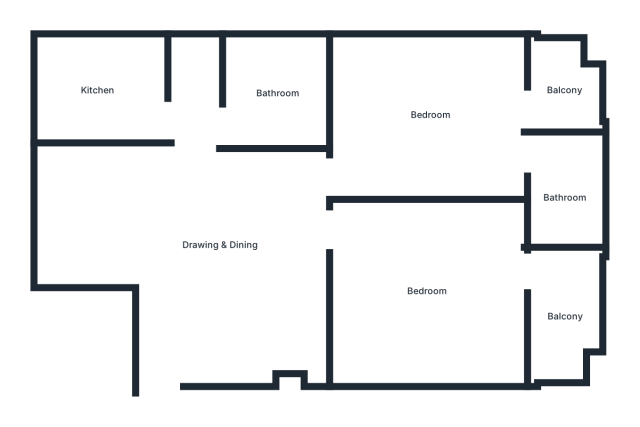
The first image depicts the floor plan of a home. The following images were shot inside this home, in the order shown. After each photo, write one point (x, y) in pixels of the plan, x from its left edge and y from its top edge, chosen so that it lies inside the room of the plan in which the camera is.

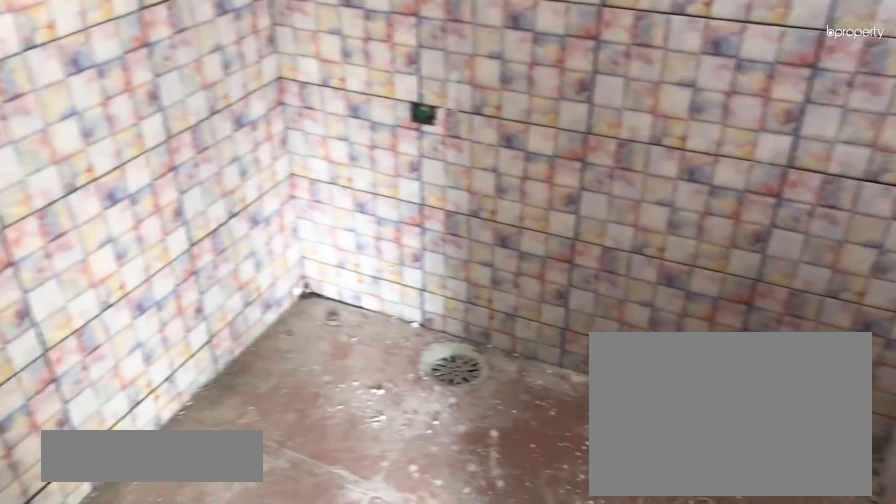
(564, 198)
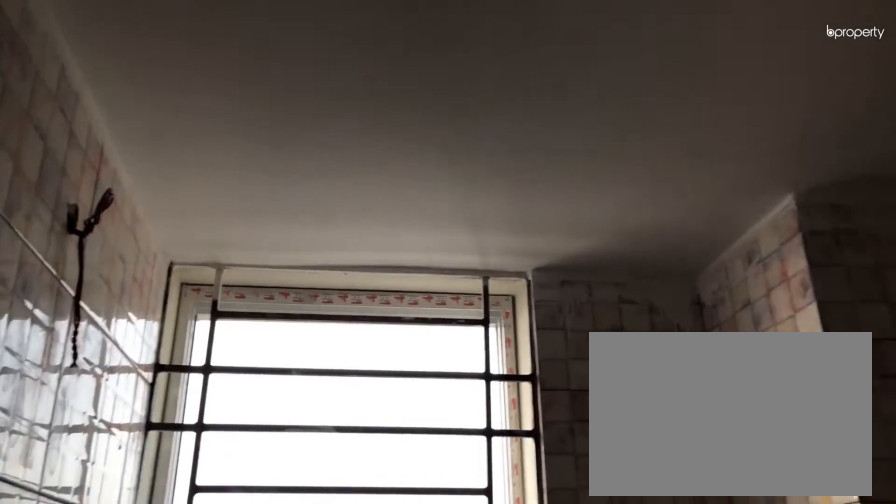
(279, 92)
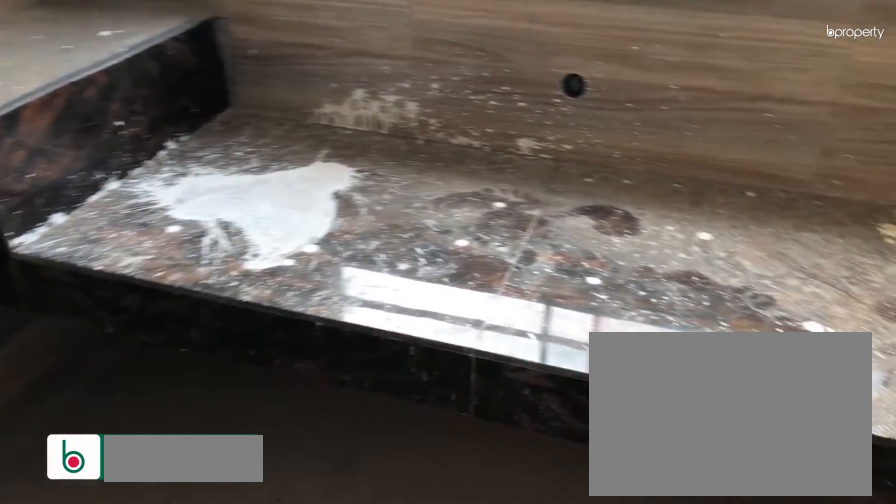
(96, 89)
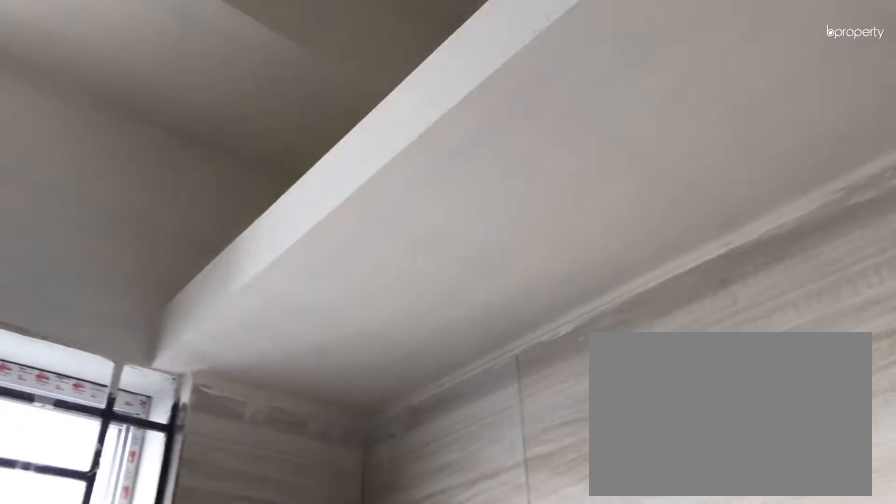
(96, 89)
